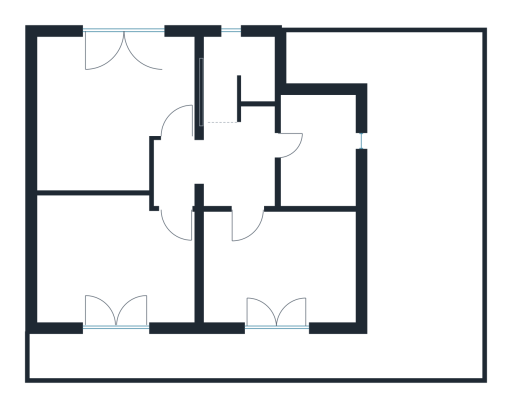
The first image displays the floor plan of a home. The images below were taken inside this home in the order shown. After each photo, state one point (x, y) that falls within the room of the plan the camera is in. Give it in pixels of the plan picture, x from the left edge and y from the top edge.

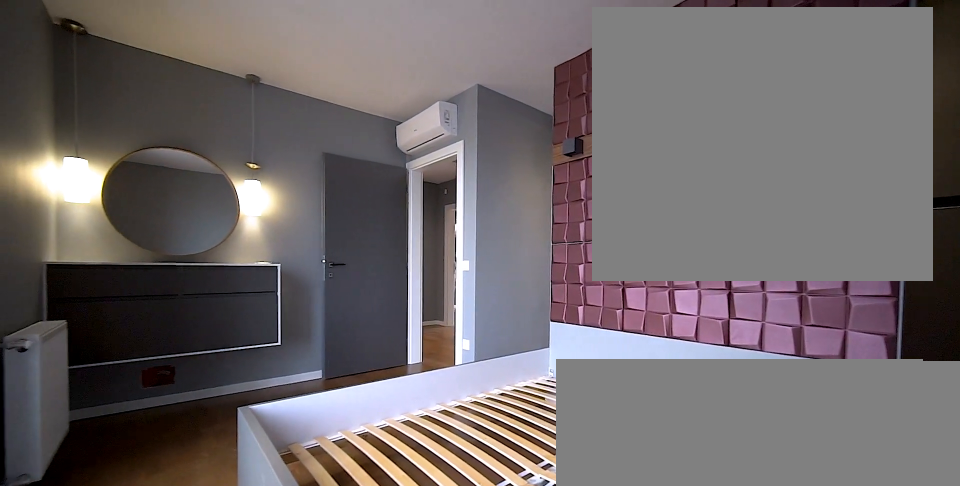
(114, 108)
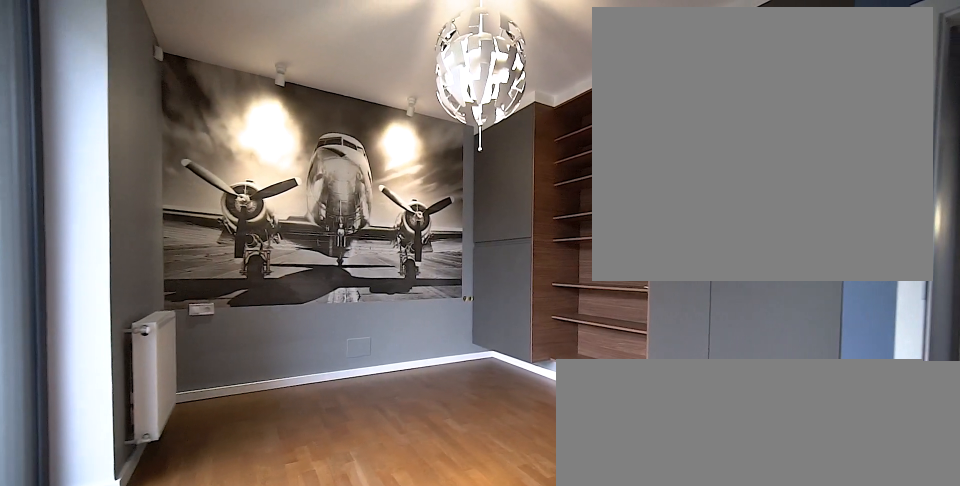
(123, 258)
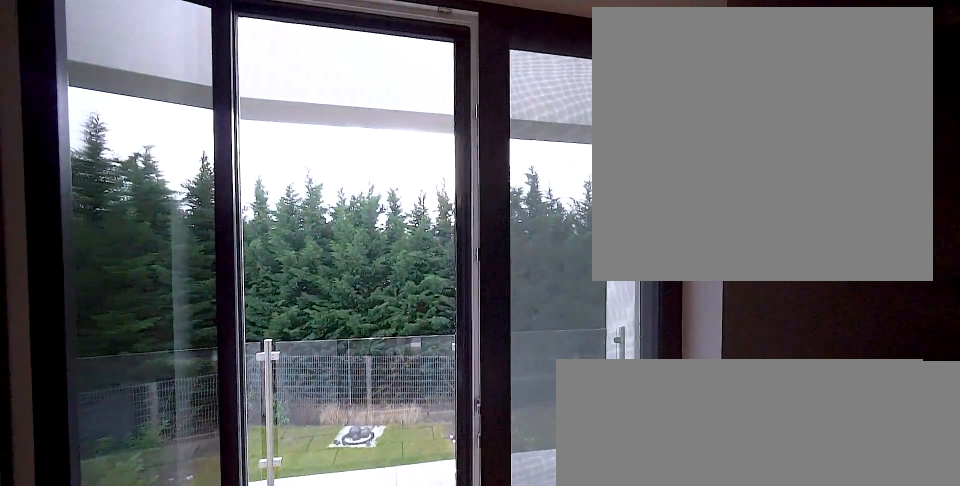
(123, 258)
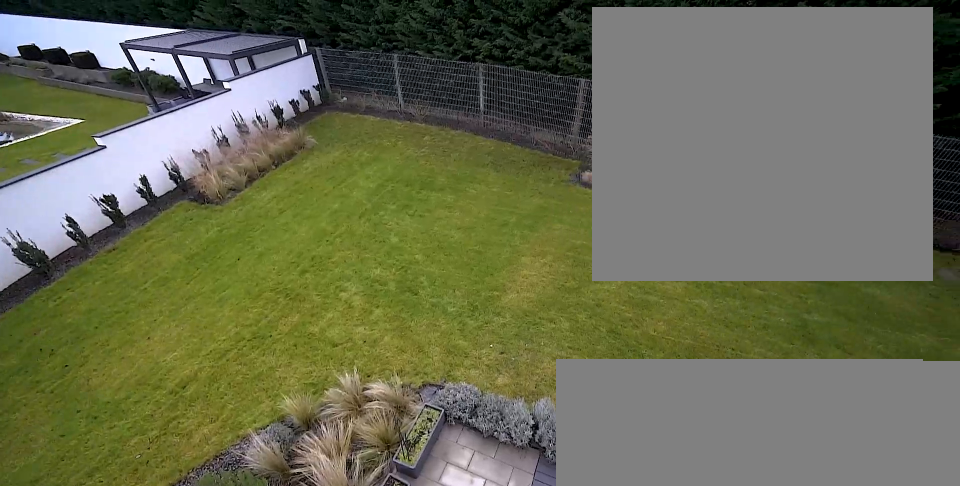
(427, 223)
